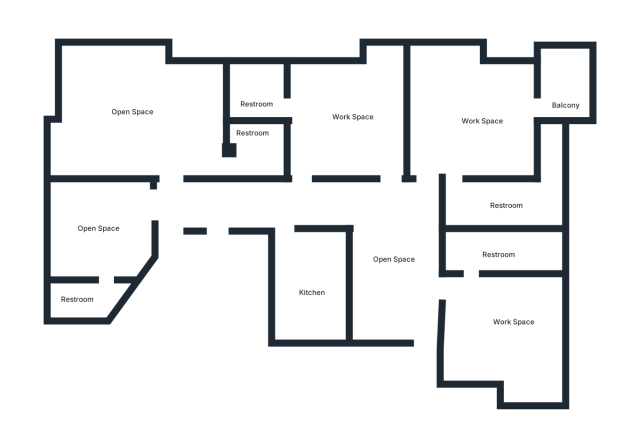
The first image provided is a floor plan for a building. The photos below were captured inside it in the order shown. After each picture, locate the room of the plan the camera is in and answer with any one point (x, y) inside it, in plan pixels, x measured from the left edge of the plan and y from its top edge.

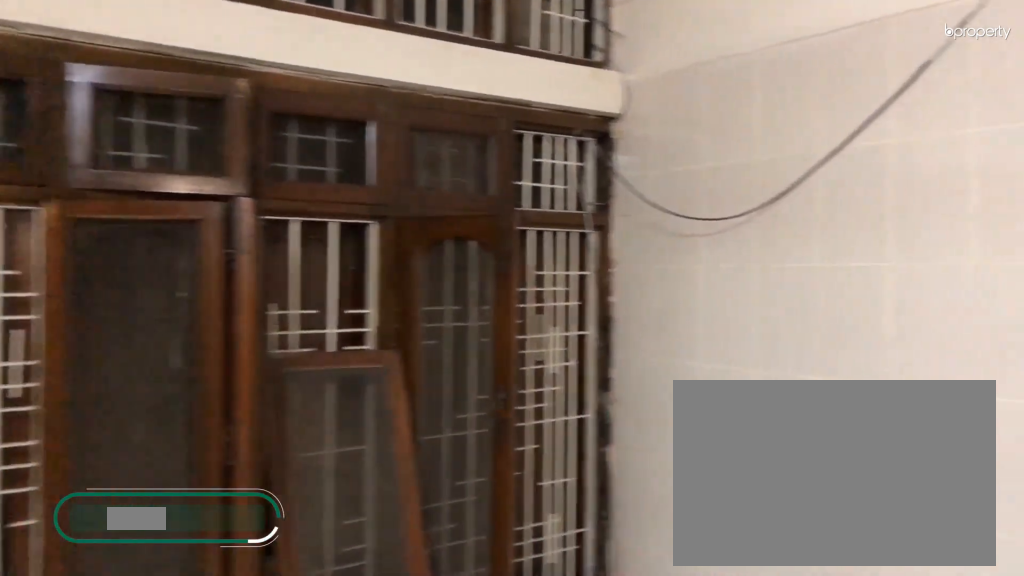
(402, 278)
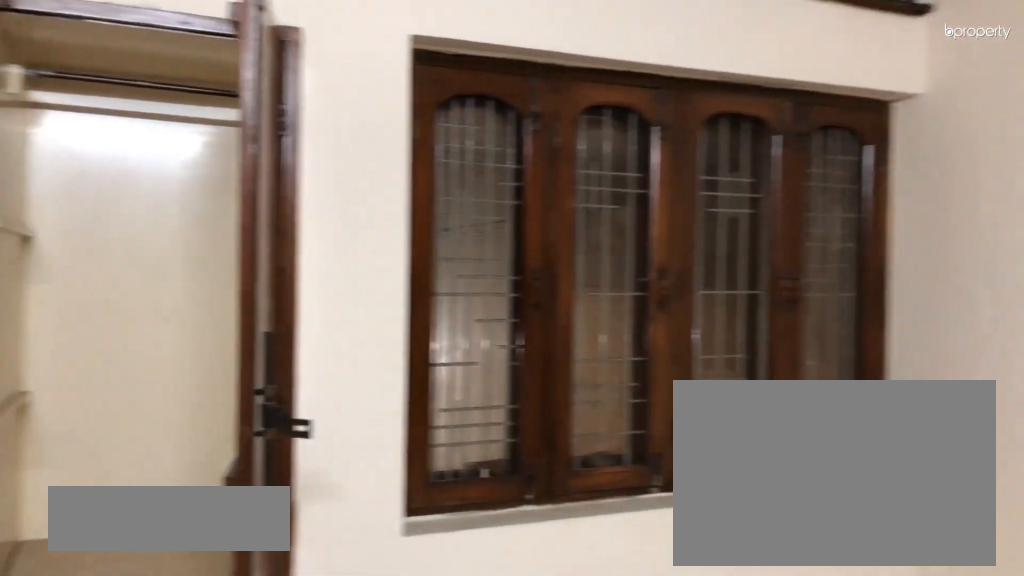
(499, 322)
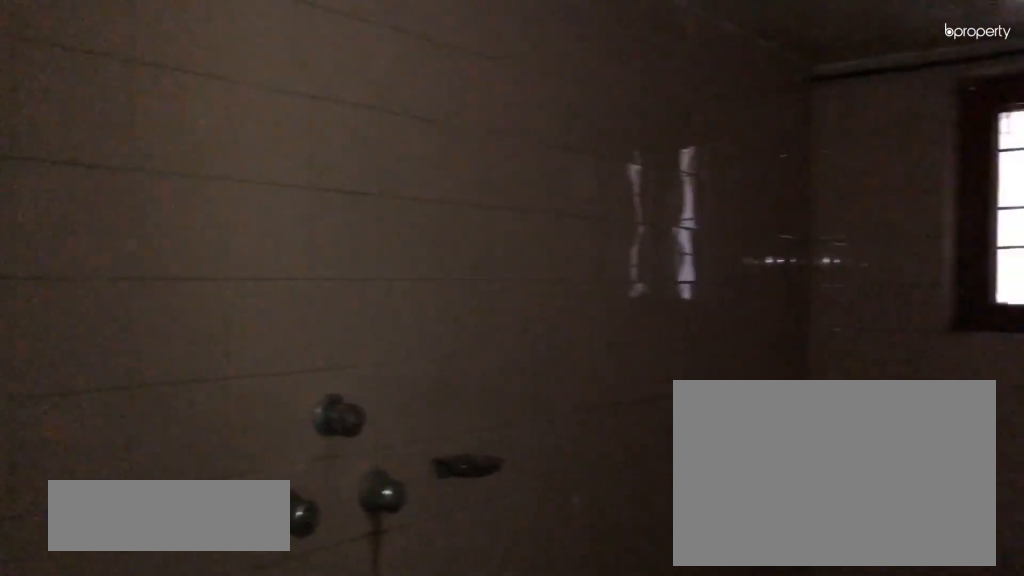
(507, 248)
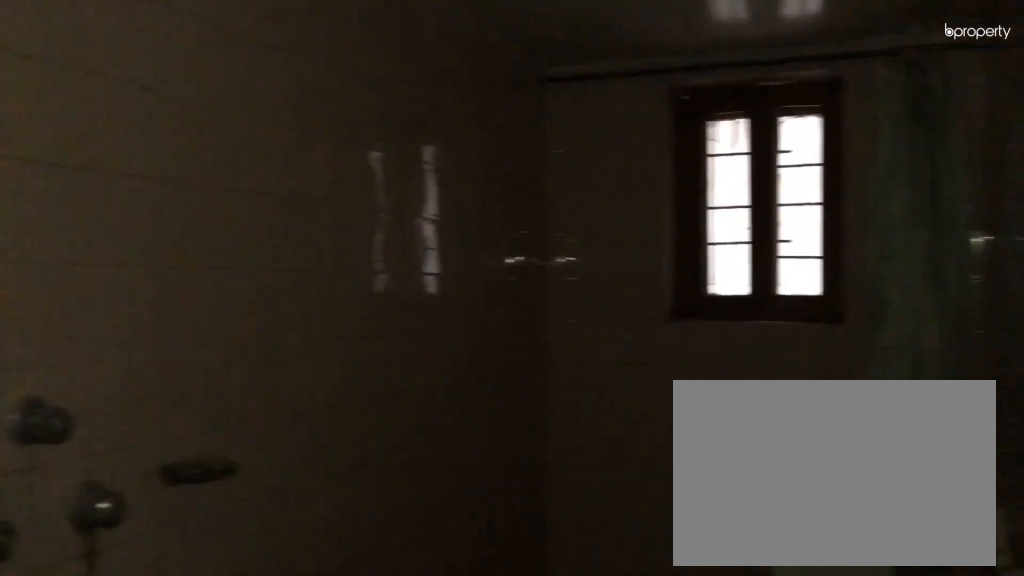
(507, 248)
